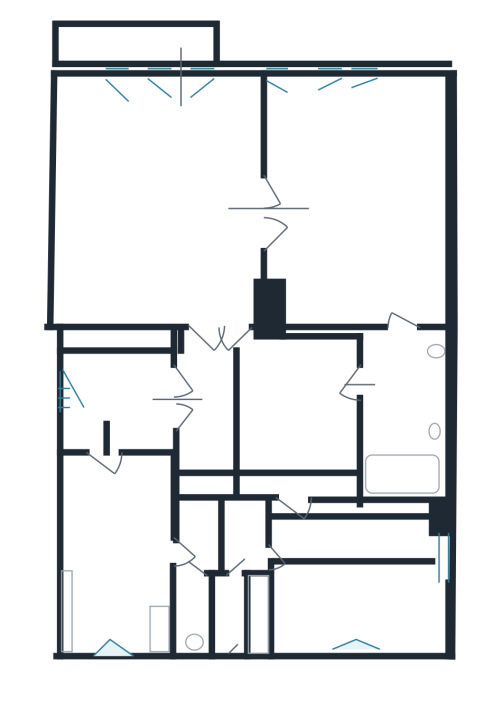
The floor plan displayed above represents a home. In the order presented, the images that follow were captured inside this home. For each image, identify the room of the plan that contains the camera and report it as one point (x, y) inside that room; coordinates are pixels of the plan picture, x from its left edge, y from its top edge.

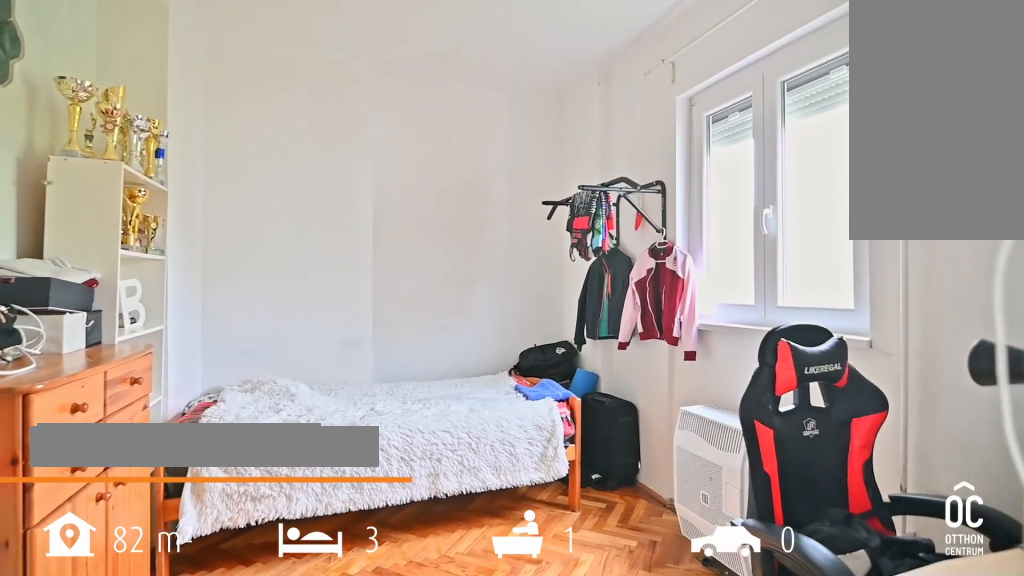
(356, 575)
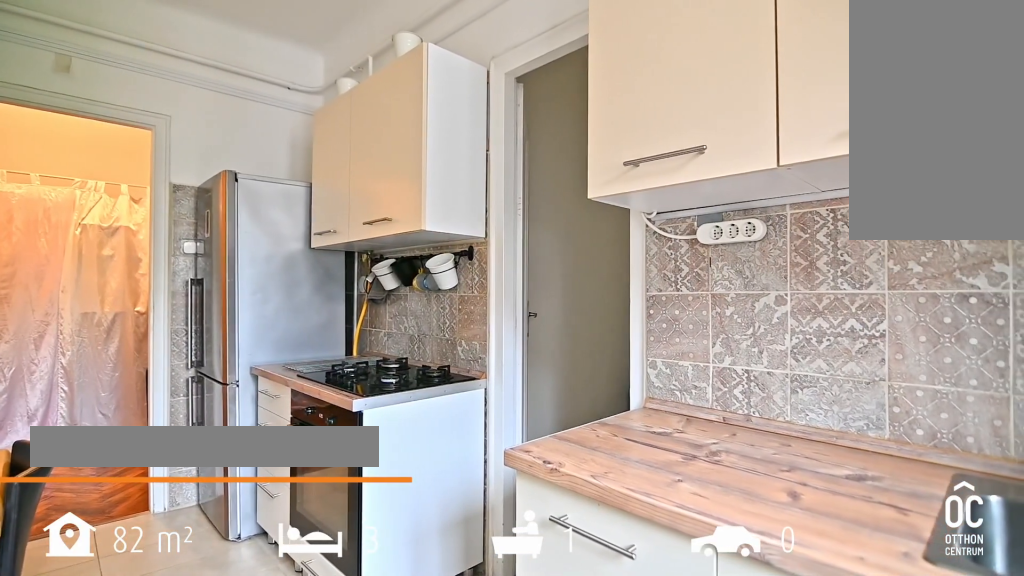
(117, 548)
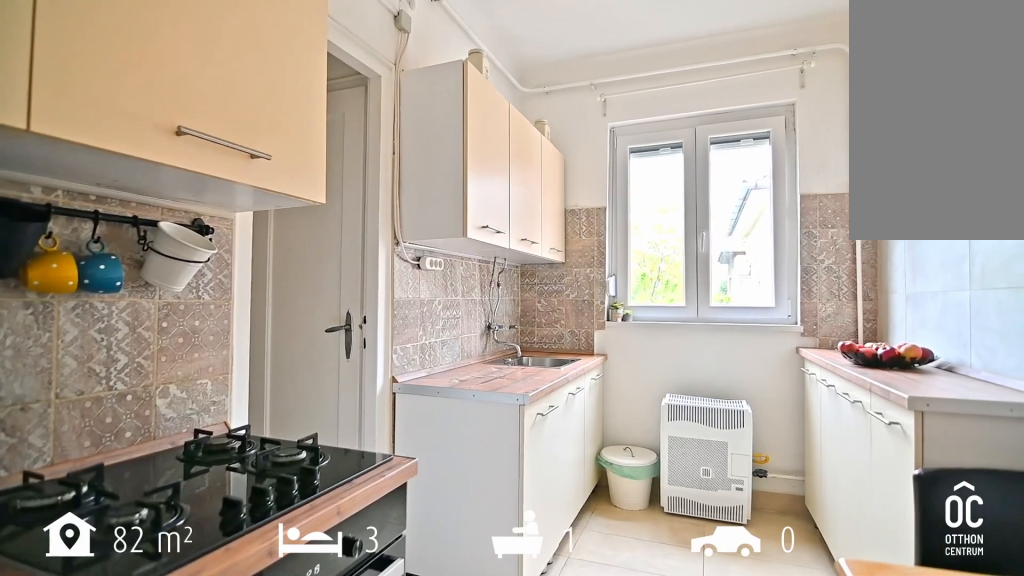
(117, 548)
